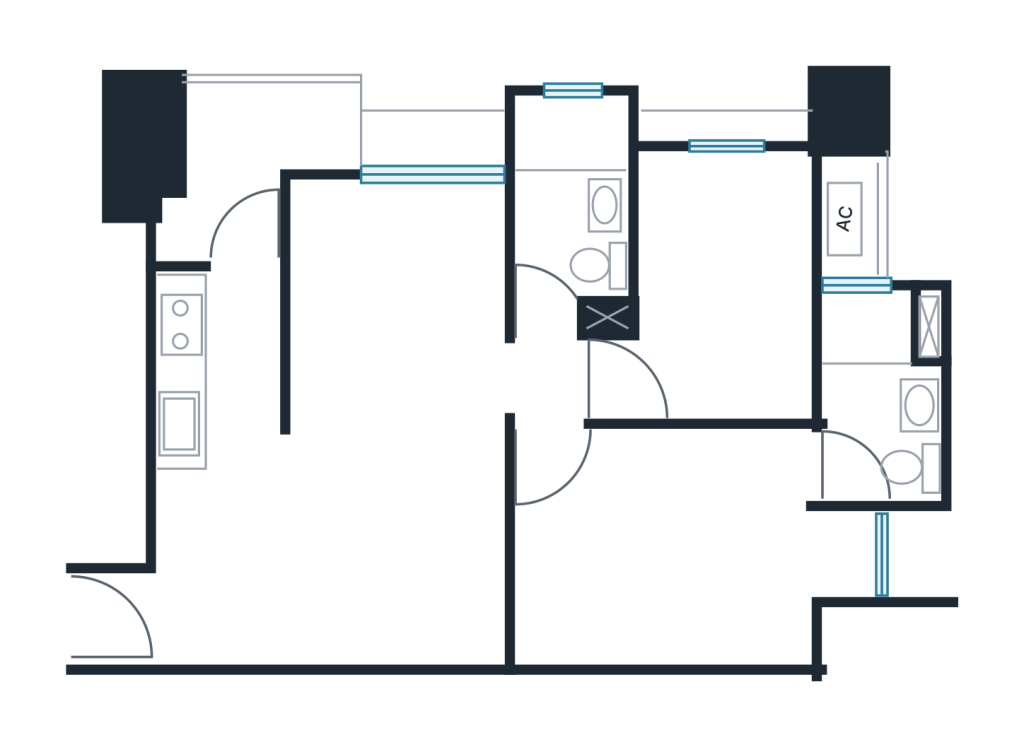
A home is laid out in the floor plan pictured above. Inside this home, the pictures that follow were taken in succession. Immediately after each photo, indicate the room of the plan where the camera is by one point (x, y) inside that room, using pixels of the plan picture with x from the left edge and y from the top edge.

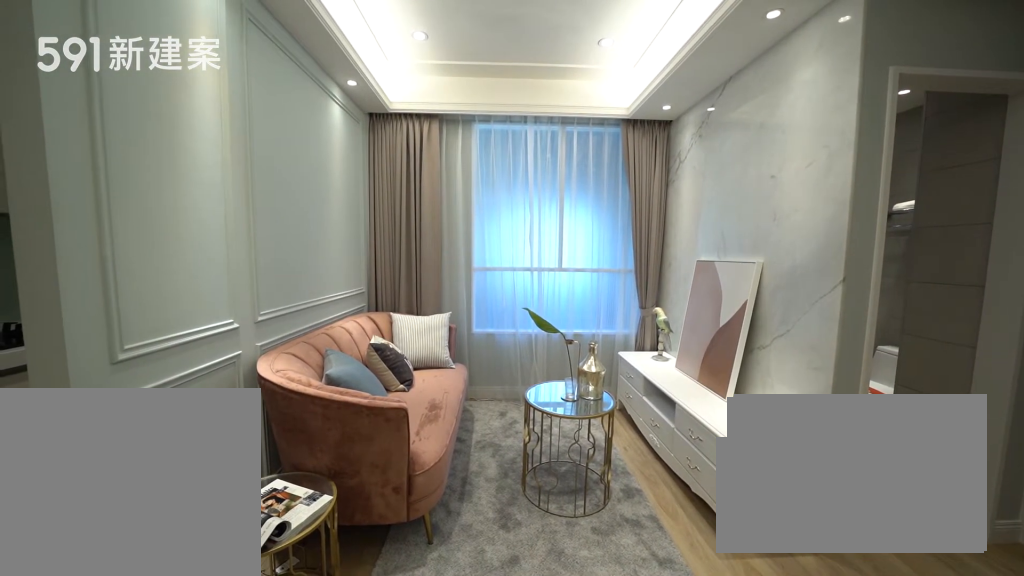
(393, 290)
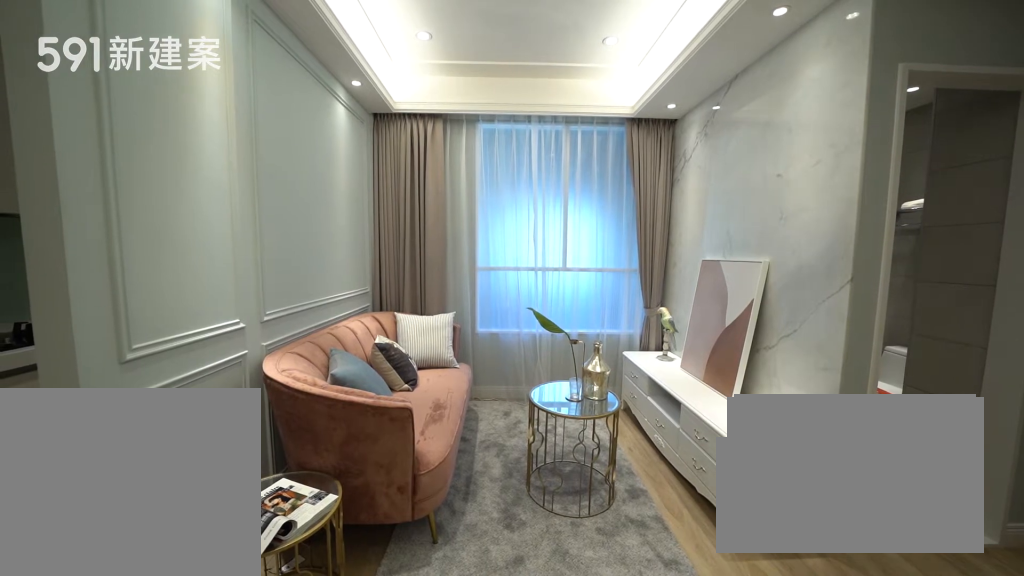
(393, 290)
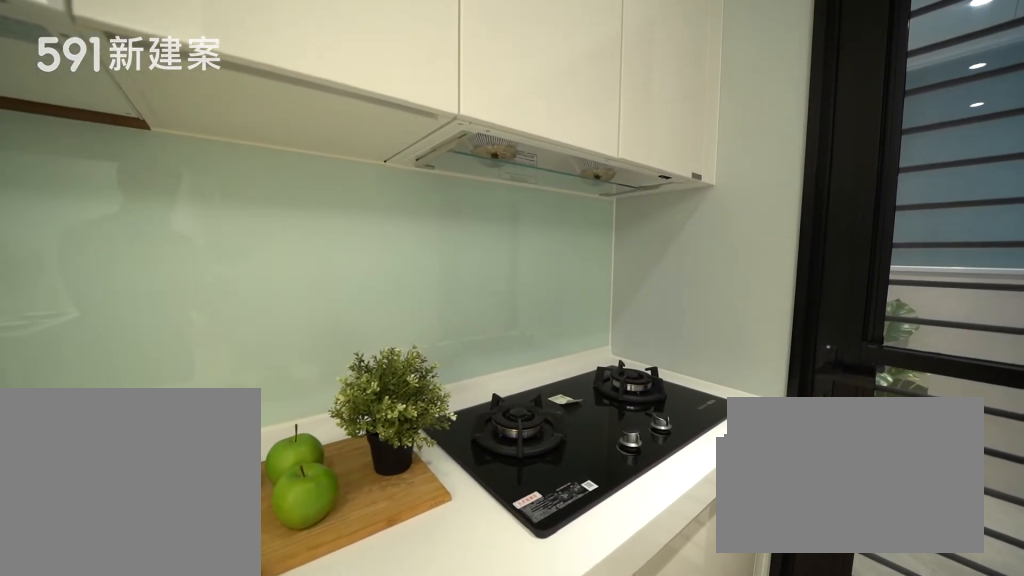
(218, 390)
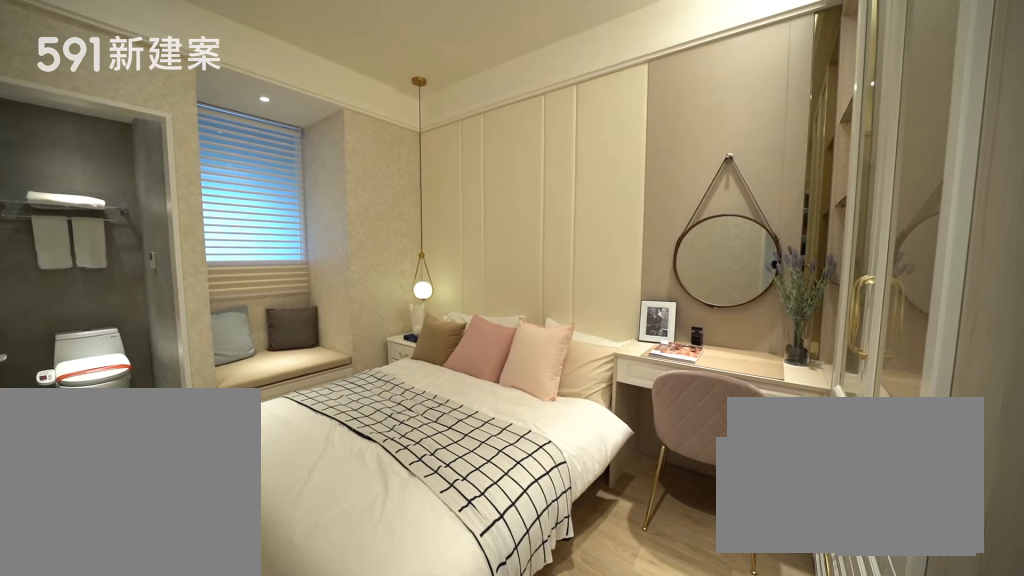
(668, 548)
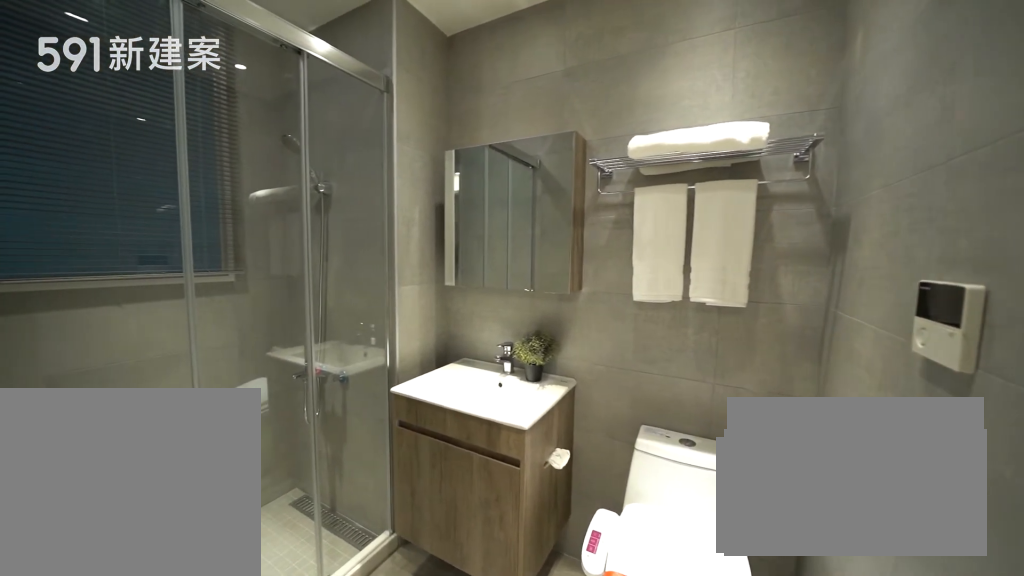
(885, 380)
